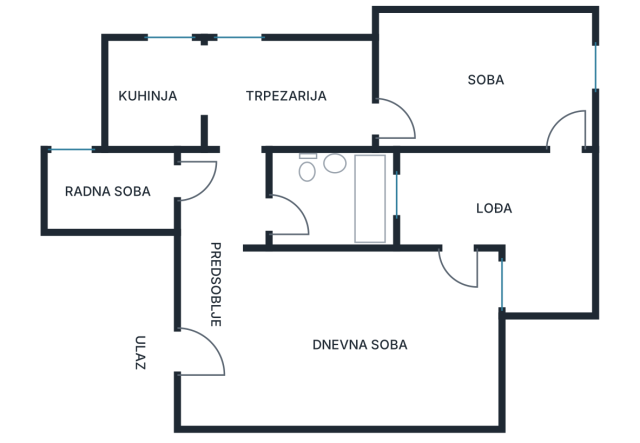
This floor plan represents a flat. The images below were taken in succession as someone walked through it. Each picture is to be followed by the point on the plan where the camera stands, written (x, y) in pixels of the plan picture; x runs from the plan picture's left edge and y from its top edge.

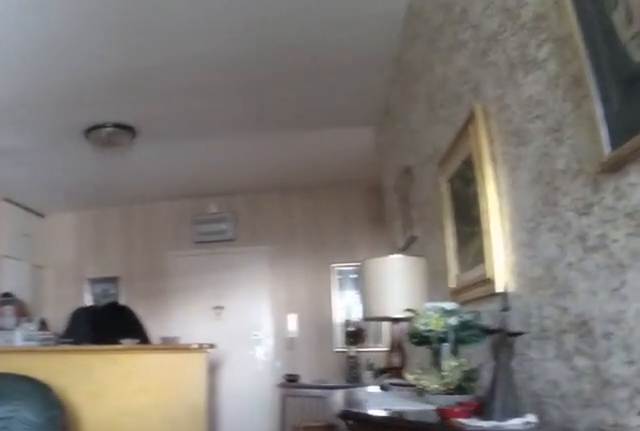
(467, 305)
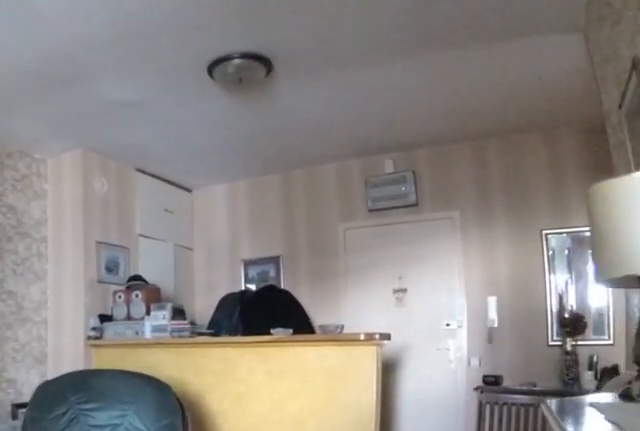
(439, 300)
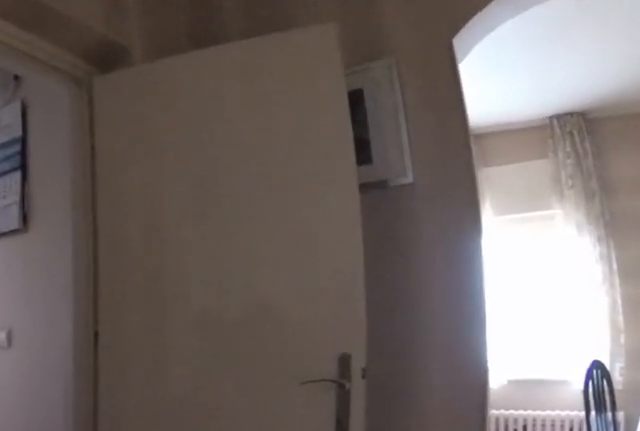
(231, 272)
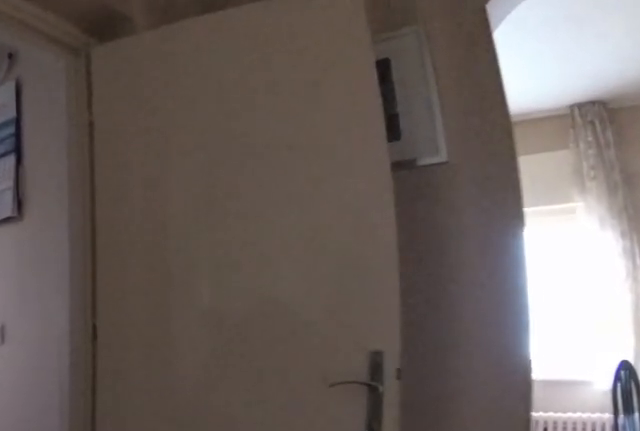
(229, 254)
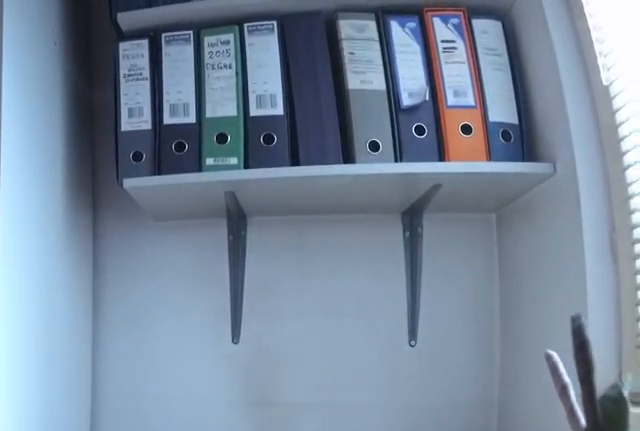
(92, 183)
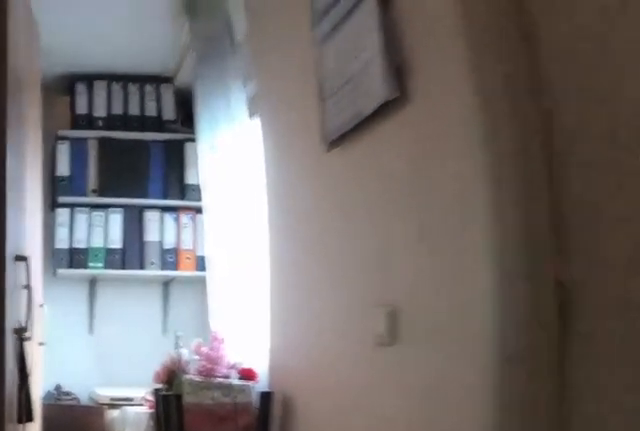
(192, 186)
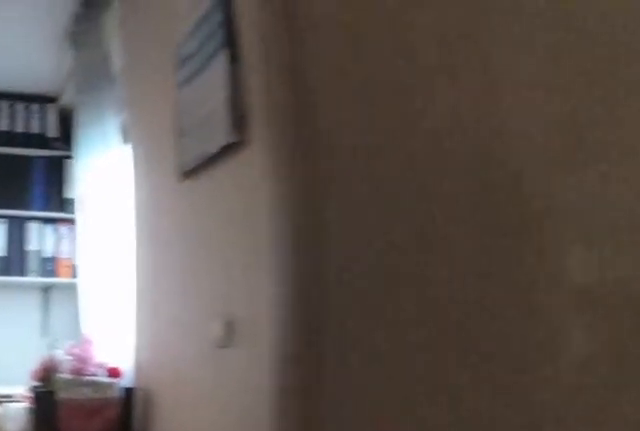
(199, 191)
